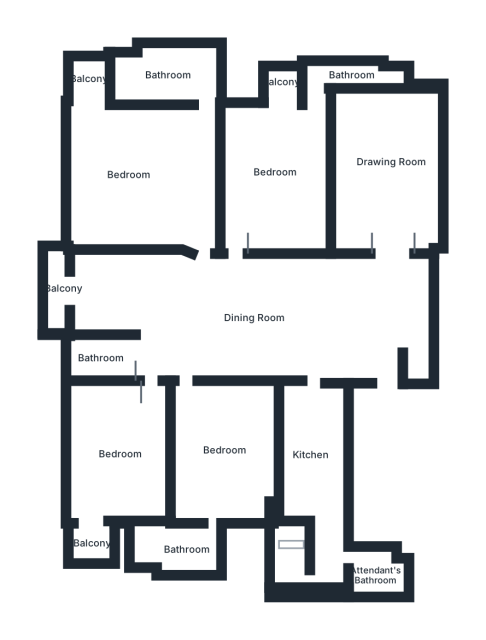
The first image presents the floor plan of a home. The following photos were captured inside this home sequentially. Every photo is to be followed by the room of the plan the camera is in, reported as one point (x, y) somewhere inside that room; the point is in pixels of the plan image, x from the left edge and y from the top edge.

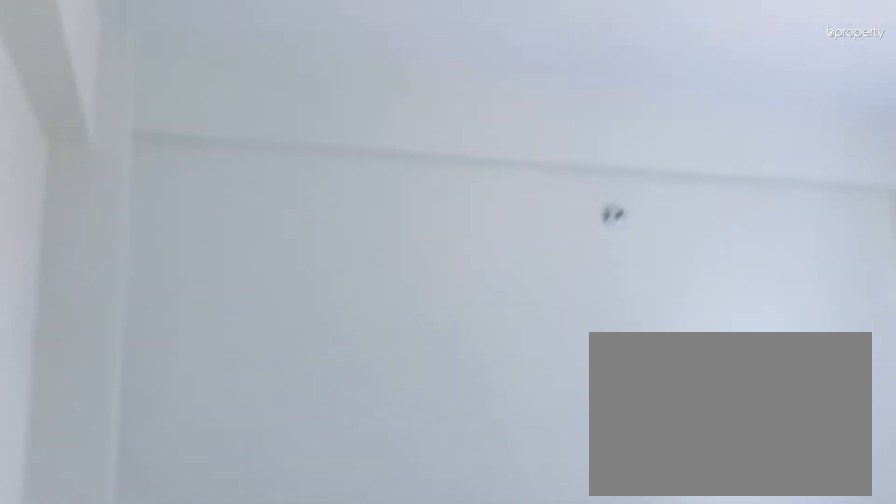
(224, 458)
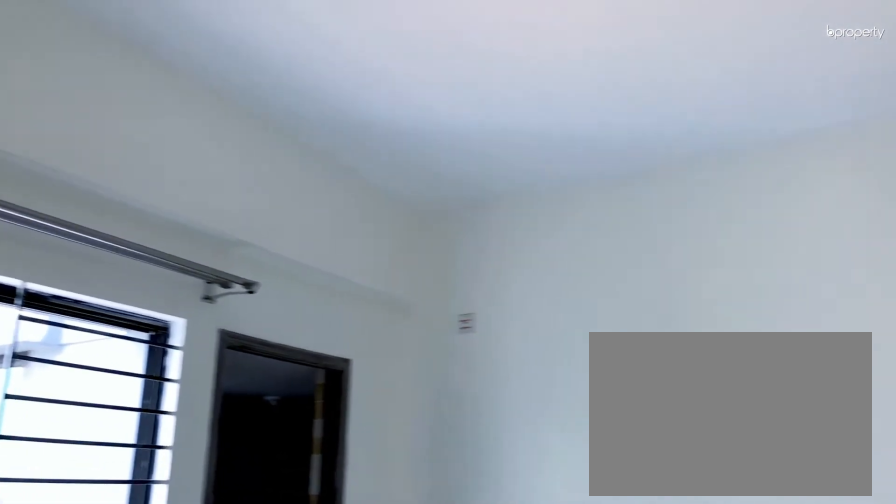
(224, 458)
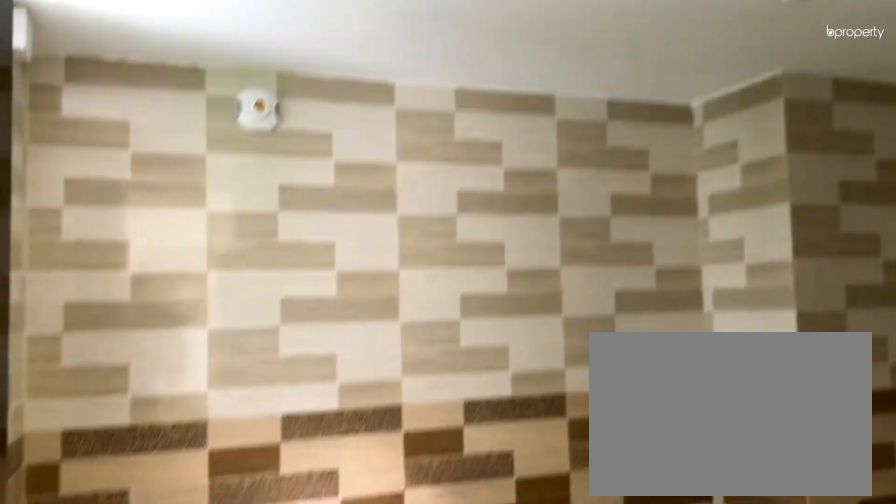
(187, 556)
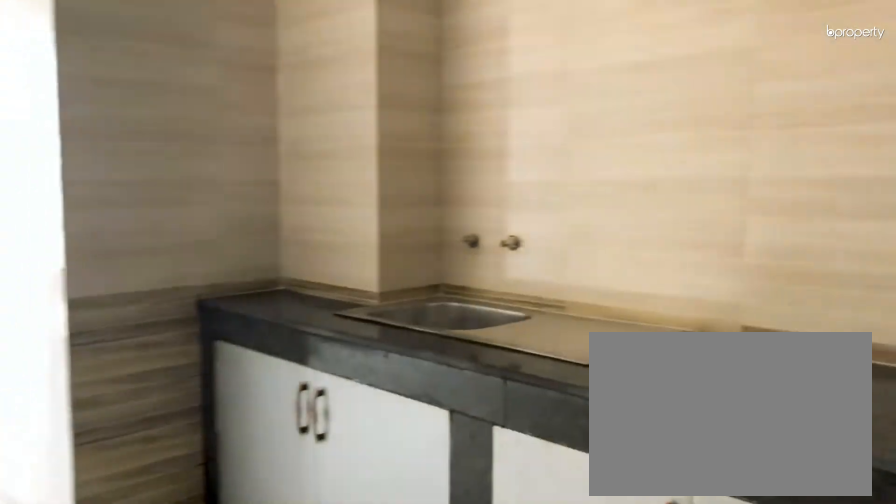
(311, 458)
